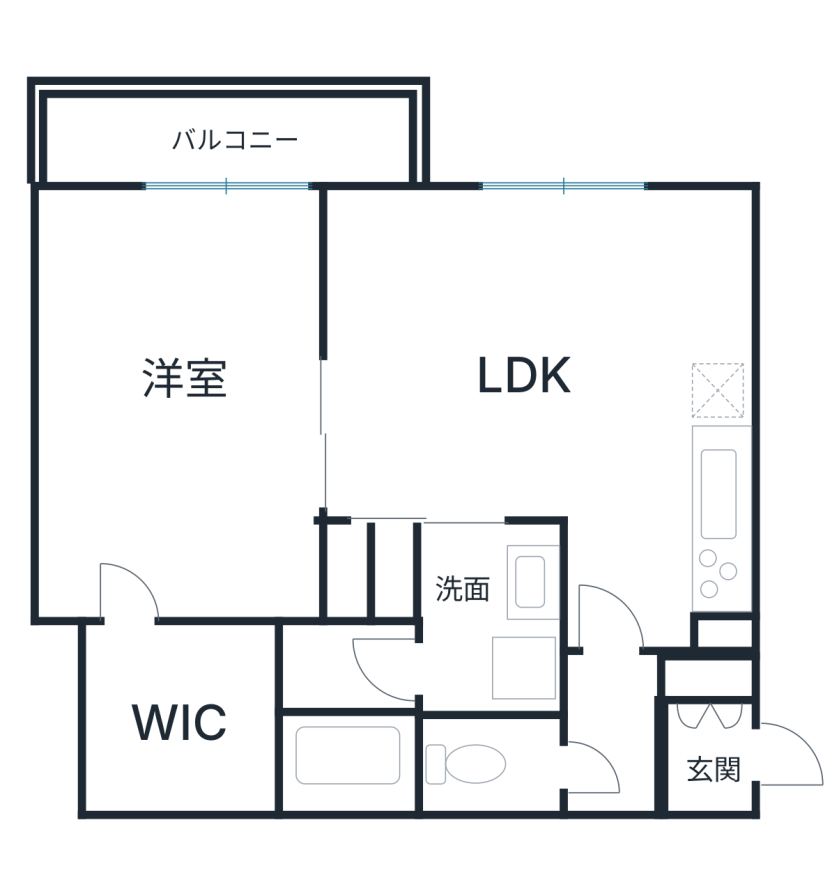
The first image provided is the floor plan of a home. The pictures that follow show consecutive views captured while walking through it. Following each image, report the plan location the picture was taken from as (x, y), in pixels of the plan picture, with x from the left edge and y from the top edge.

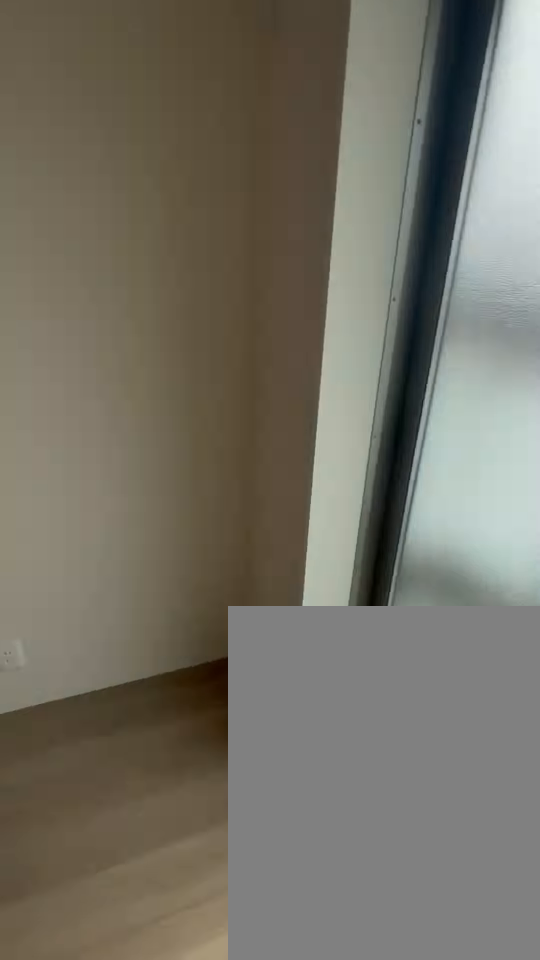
(178, 309)
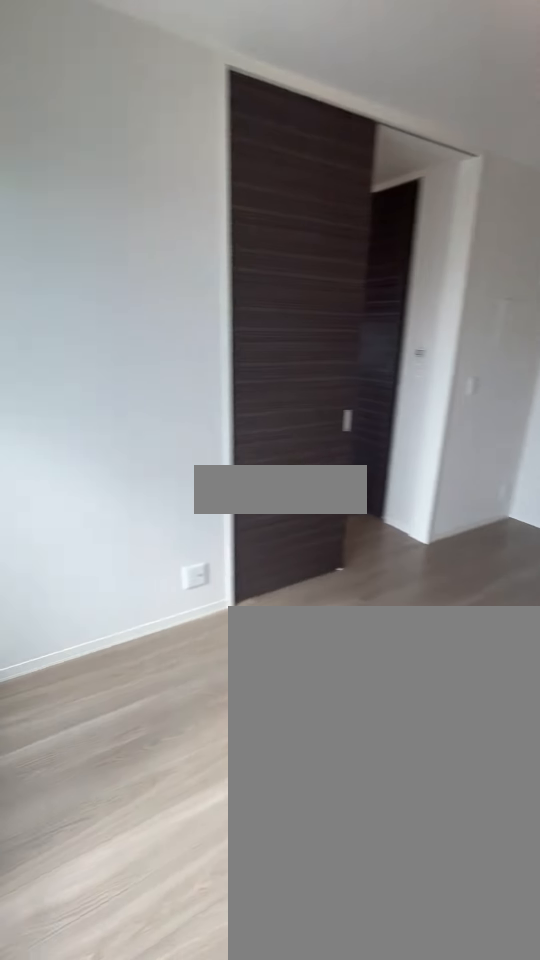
(114, 255)
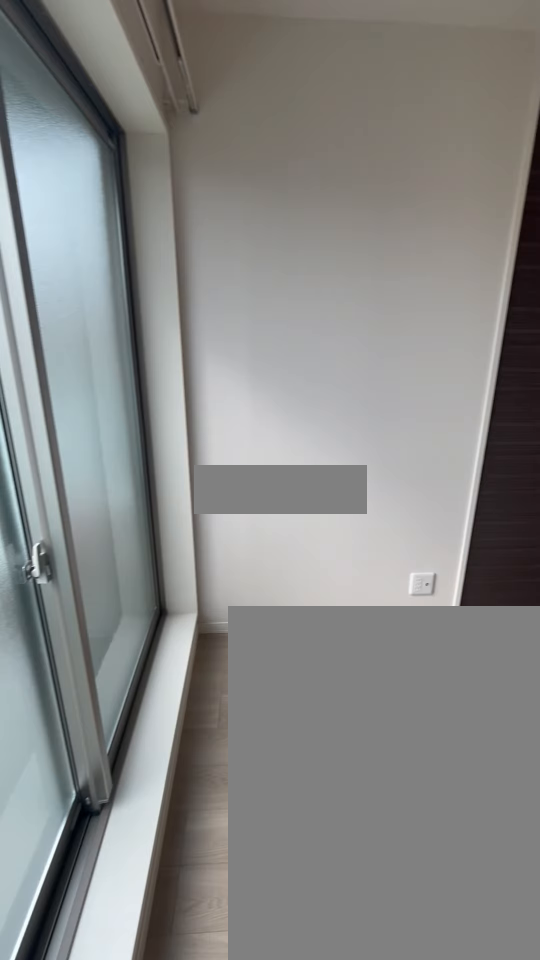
(113, 255)
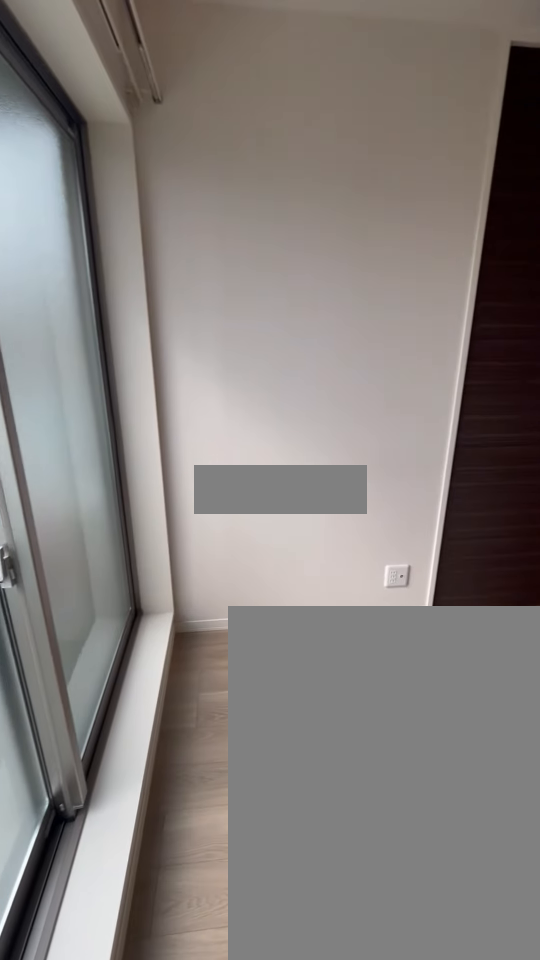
(114, 255)
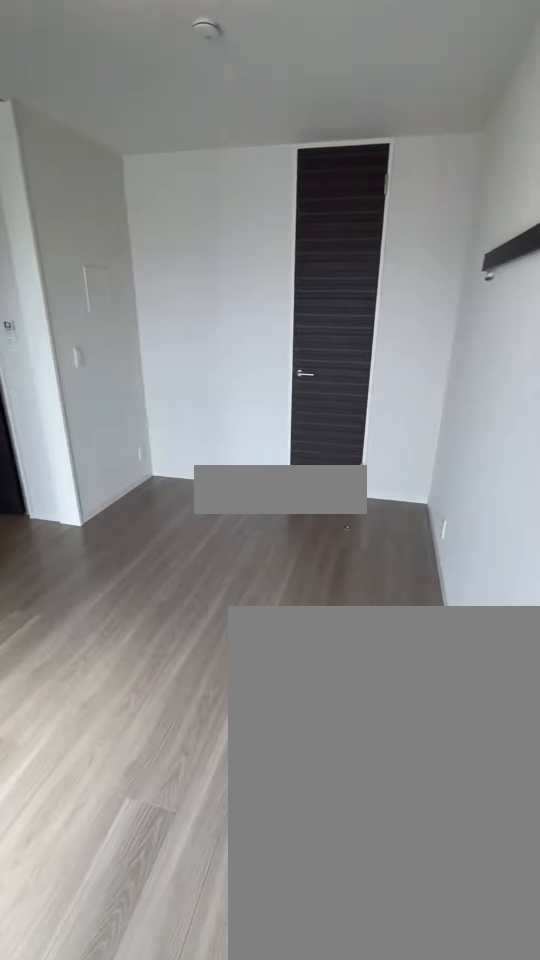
(115, 255)
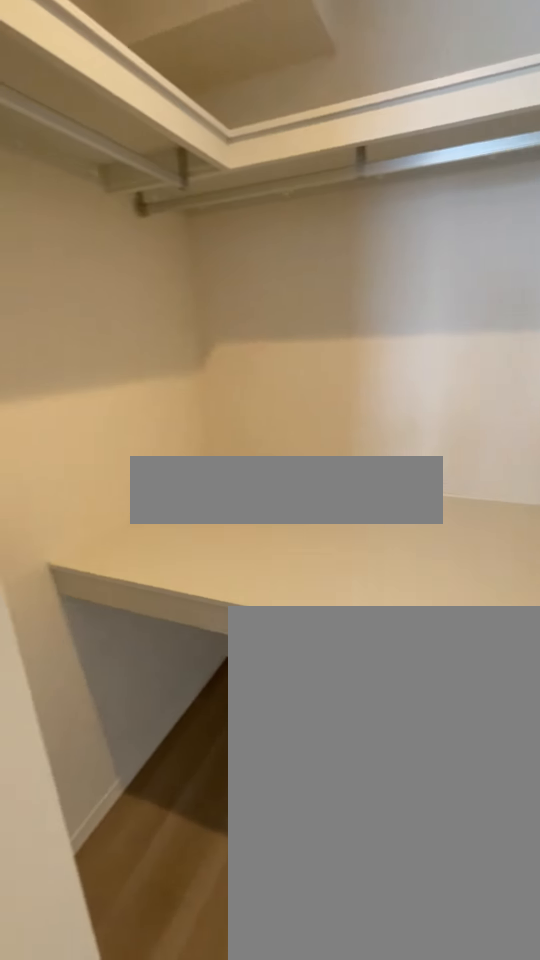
(130, 565)
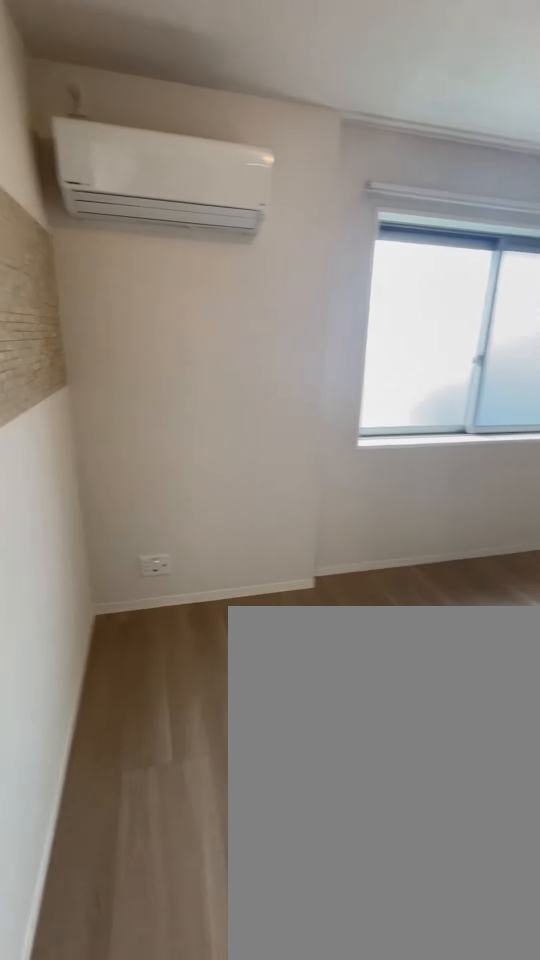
(396, 453)
